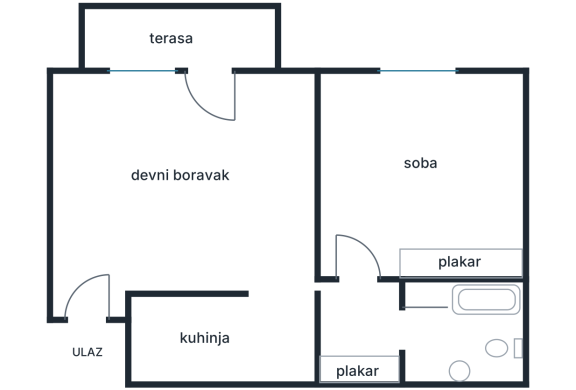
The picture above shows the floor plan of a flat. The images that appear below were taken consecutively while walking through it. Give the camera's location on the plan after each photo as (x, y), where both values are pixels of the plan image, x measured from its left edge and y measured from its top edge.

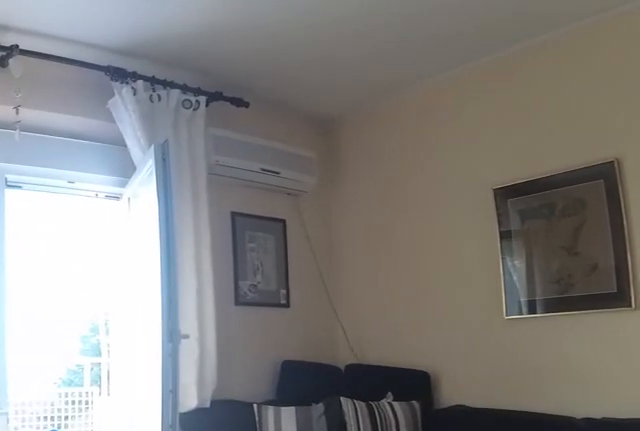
(89, 246)
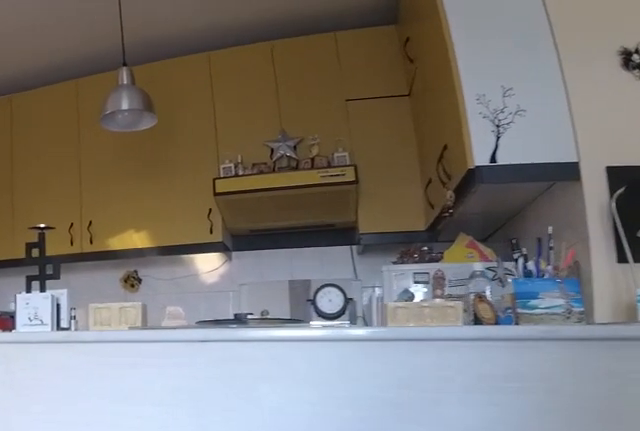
(173, 168)
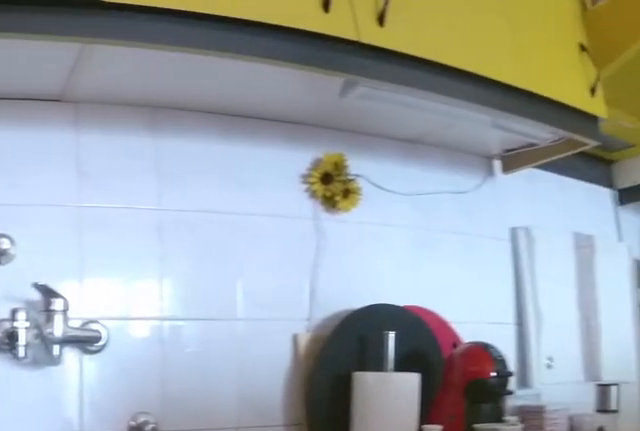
(283, 306)
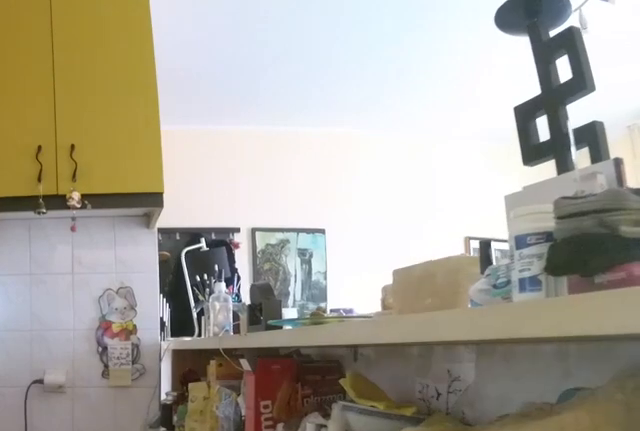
(263, 336)
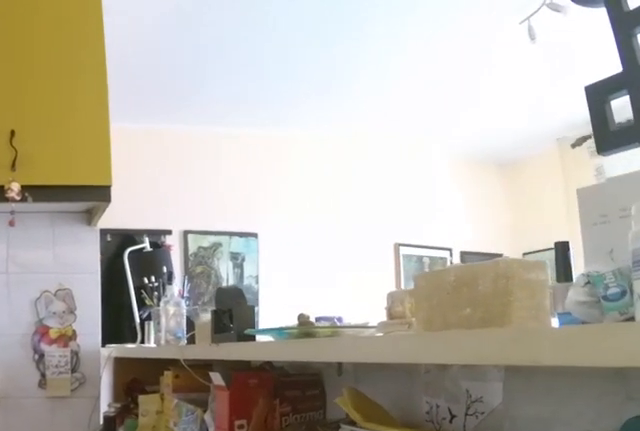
(253, 337)
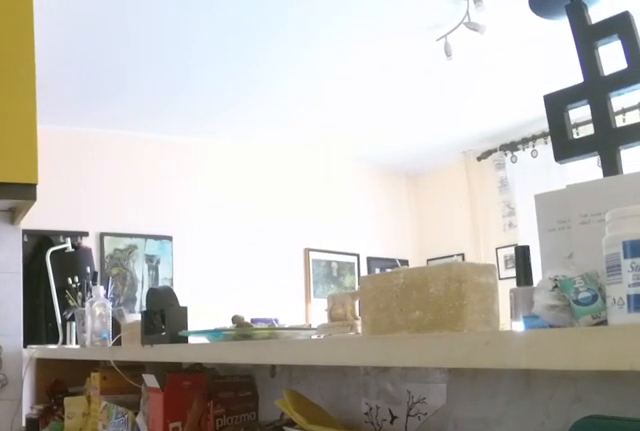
(243, 332)
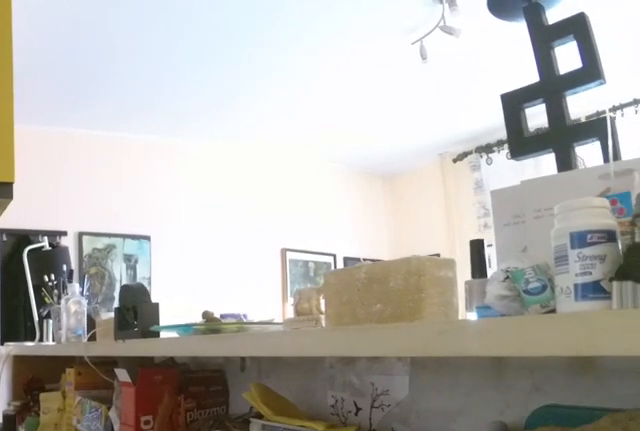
(250, 330)
